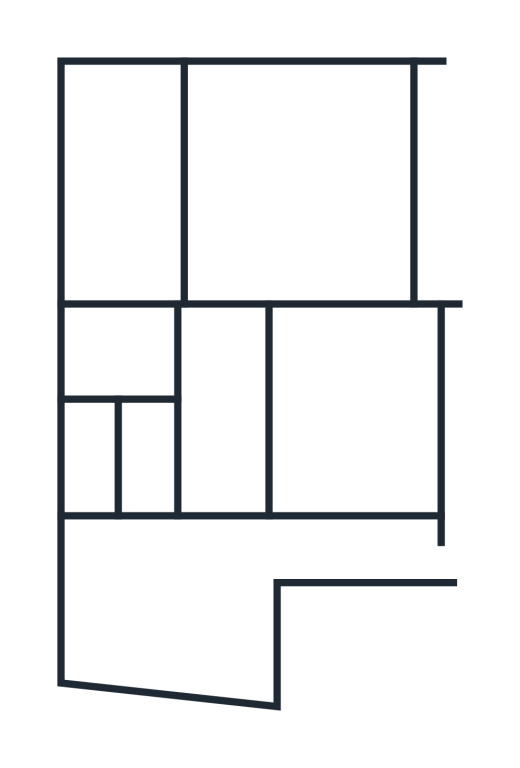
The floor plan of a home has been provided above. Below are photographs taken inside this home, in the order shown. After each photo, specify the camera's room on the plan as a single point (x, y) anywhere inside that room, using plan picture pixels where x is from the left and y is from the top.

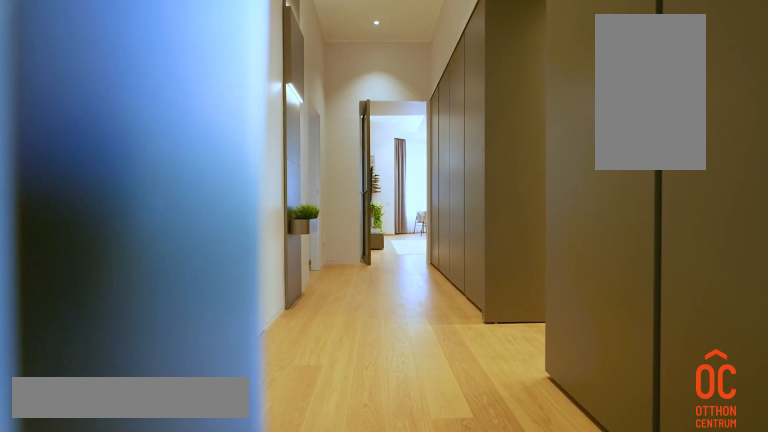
(225, 432)
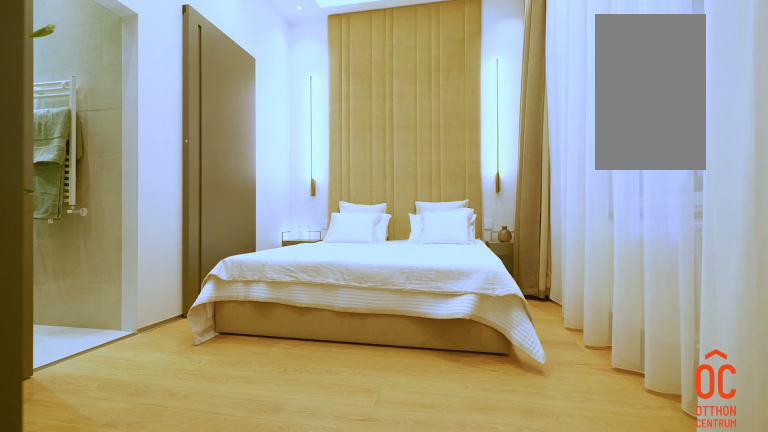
(344, 409)
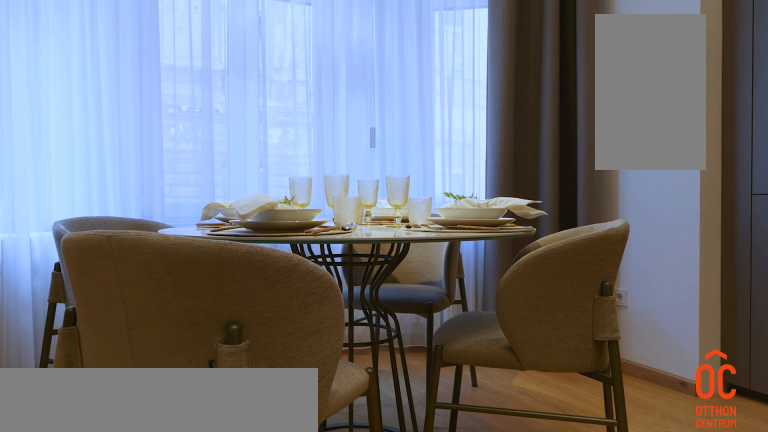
(309, 192)
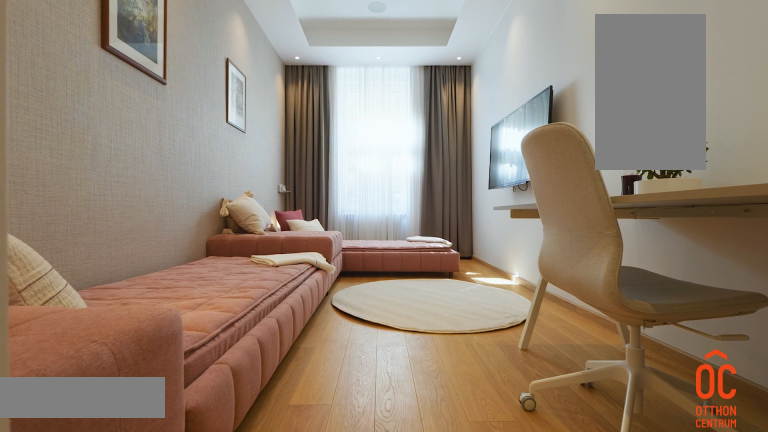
(125, 193)
